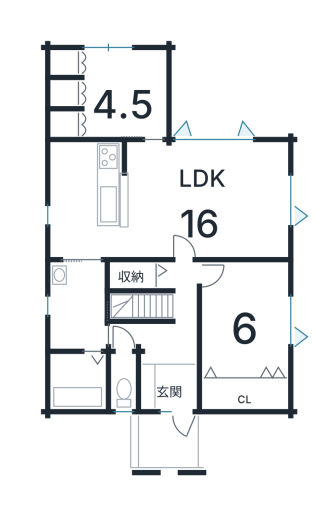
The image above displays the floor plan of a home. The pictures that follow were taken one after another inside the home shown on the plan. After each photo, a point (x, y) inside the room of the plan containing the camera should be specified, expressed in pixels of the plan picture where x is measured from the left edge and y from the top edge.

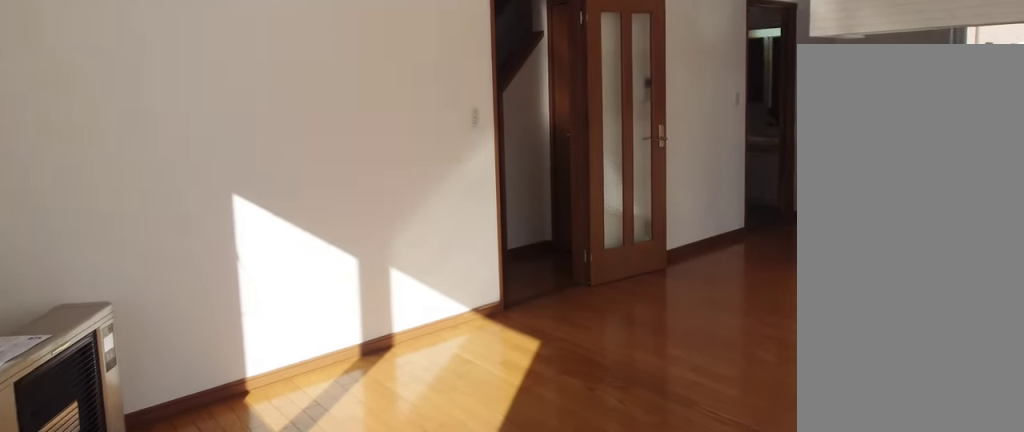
(202, 213)
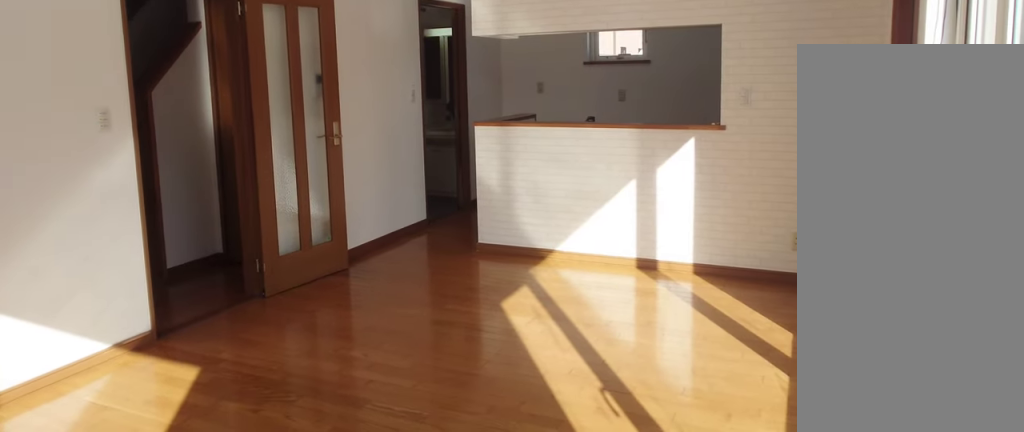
(202, 213)
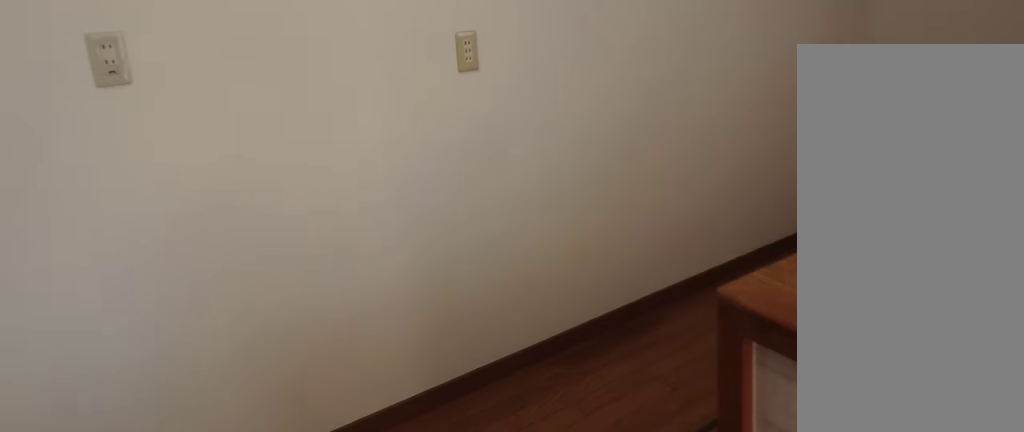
(87, 218)
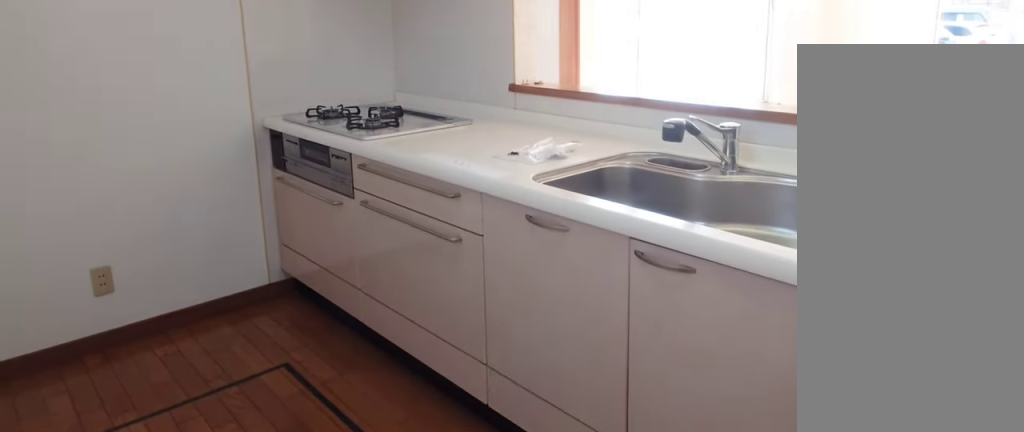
(87, 218)
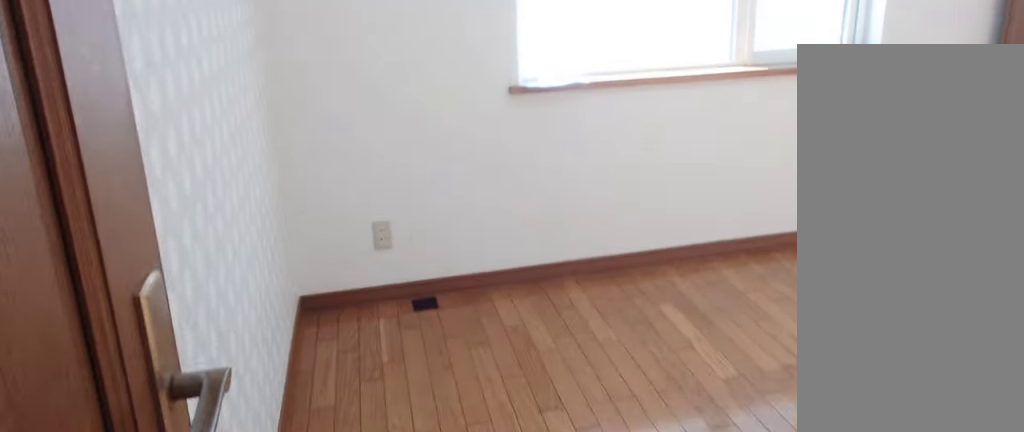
(249, 330)
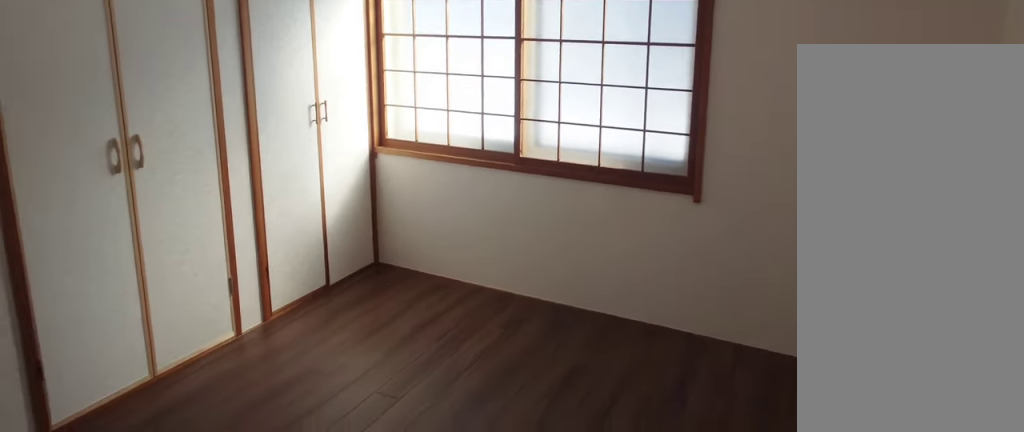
(118, 96)
